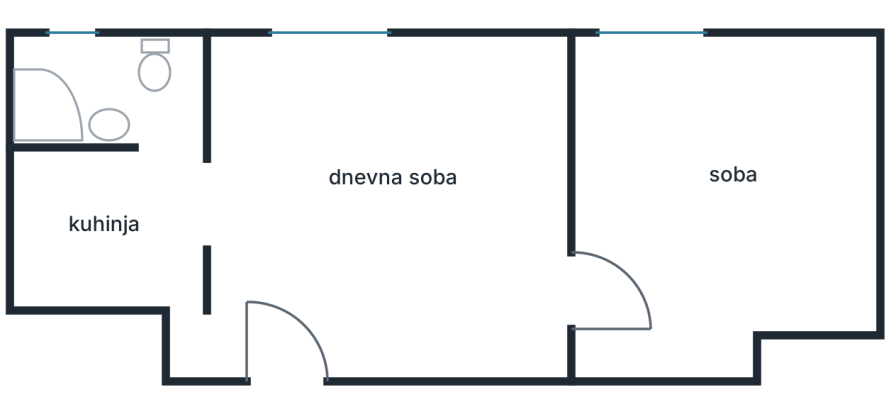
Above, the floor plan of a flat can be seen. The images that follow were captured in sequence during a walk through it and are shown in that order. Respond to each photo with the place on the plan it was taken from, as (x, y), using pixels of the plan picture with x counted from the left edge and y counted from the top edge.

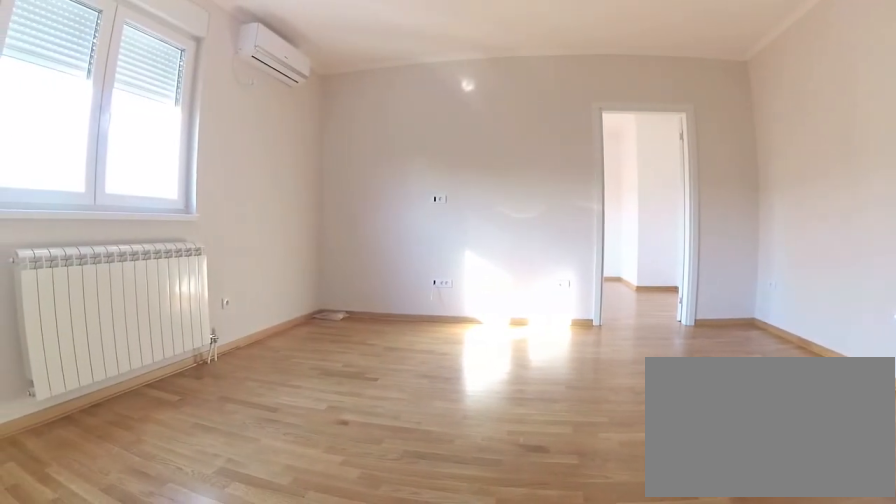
(176, 199)
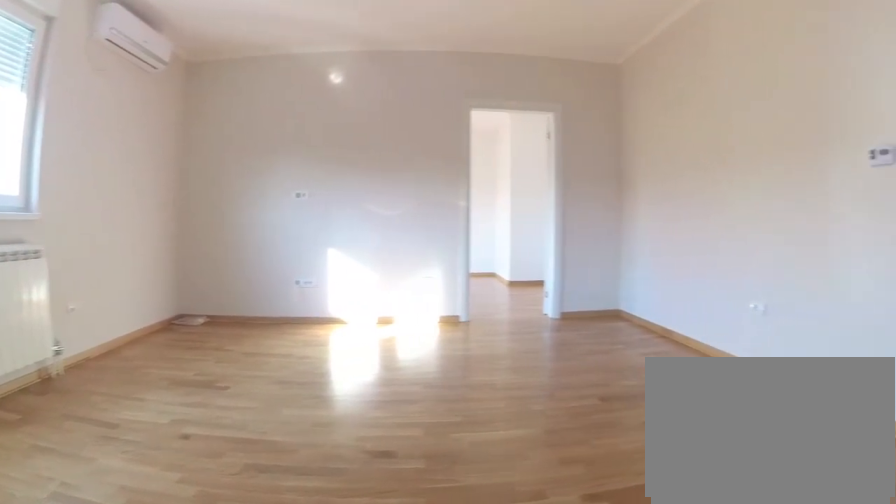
(198, 204)
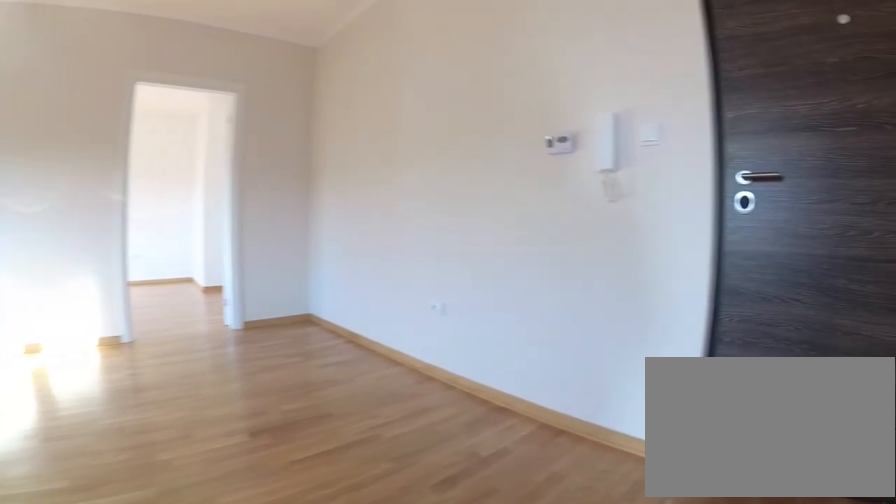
(243, 220)
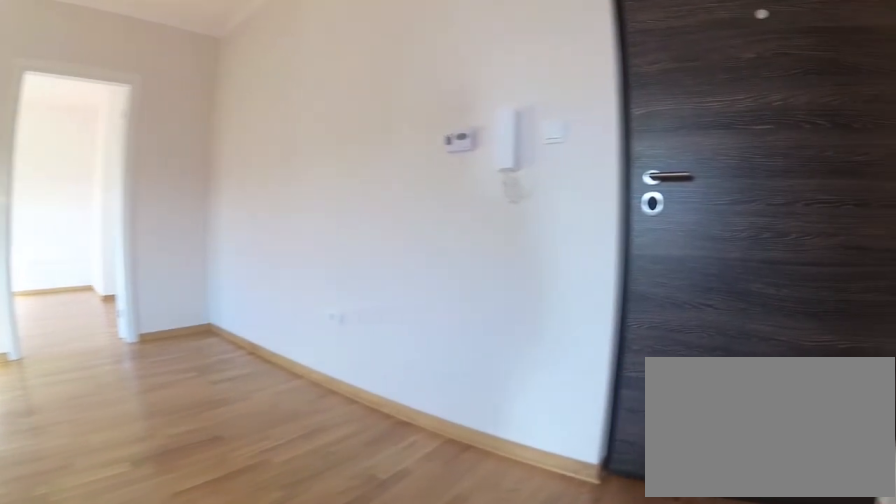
(256, 237)
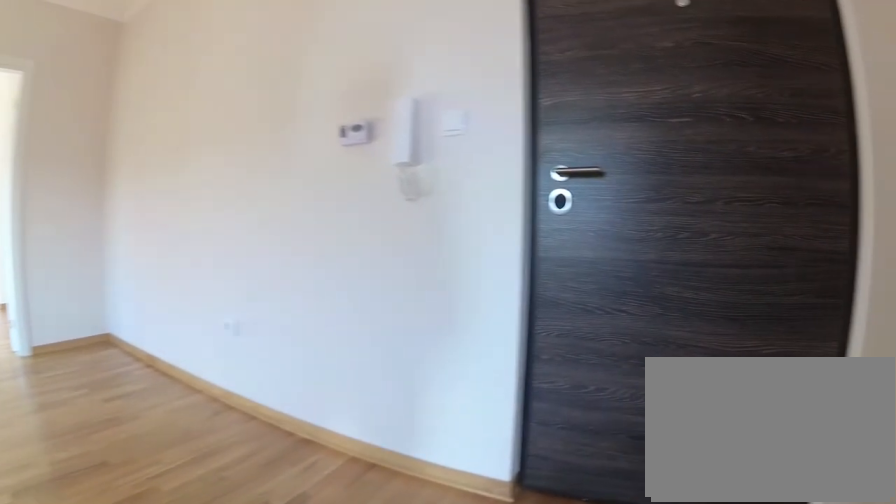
(267, 265)
